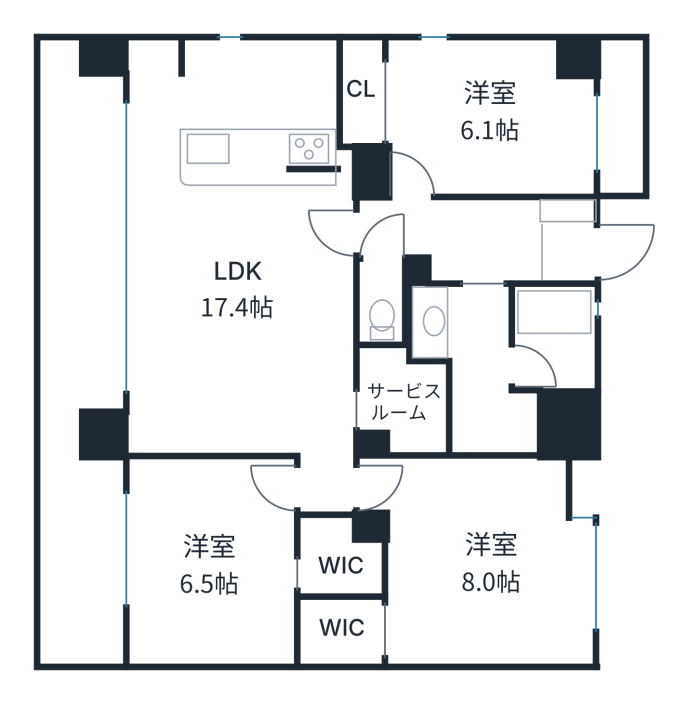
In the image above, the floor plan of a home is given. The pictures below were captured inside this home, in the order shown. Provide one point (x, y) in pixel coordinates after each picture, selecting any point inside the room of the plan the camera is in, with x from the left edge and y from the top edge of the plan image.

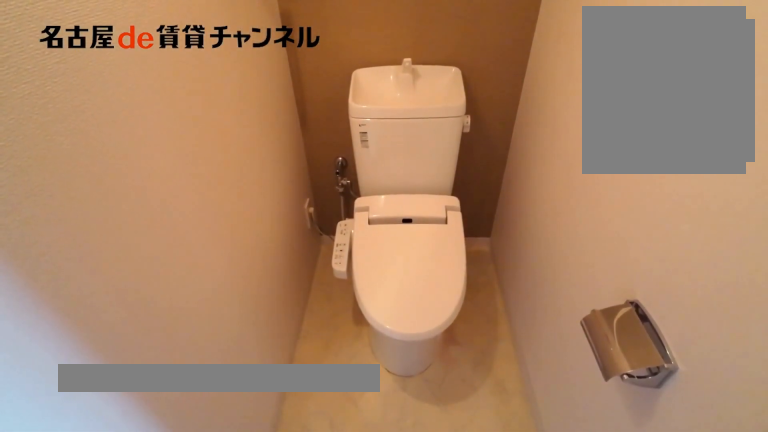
(382, 301)
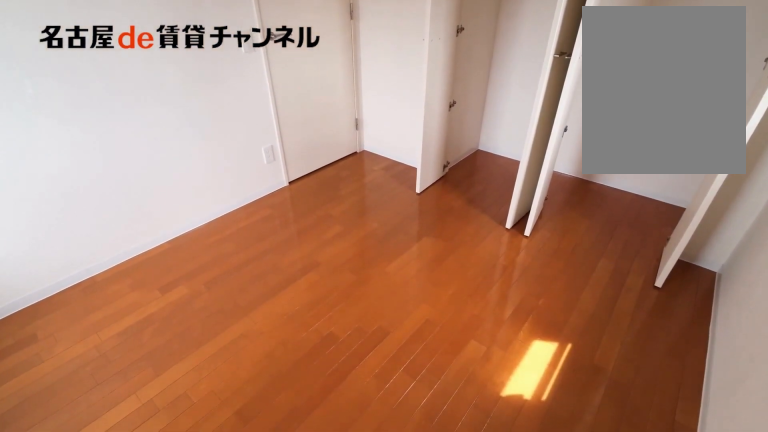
(466, 117)
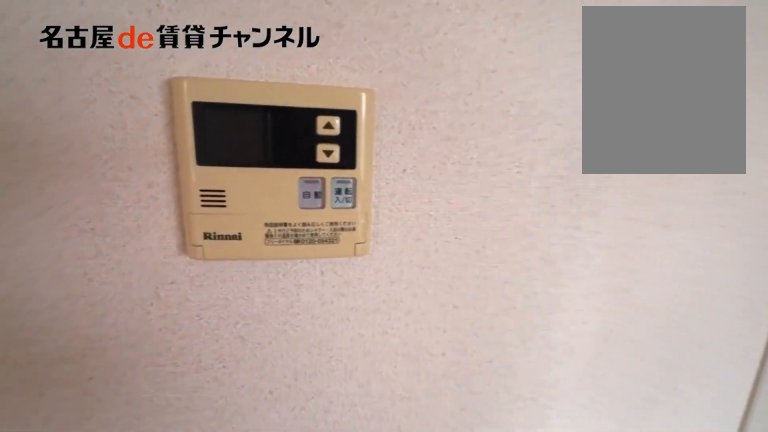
(237, 246)
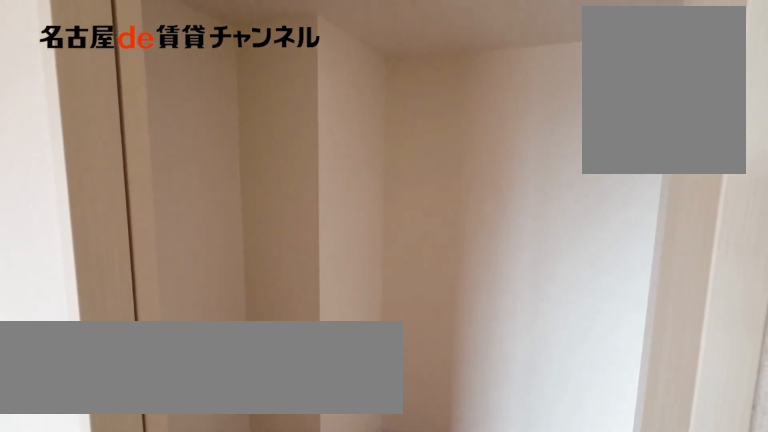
(401, 401)
